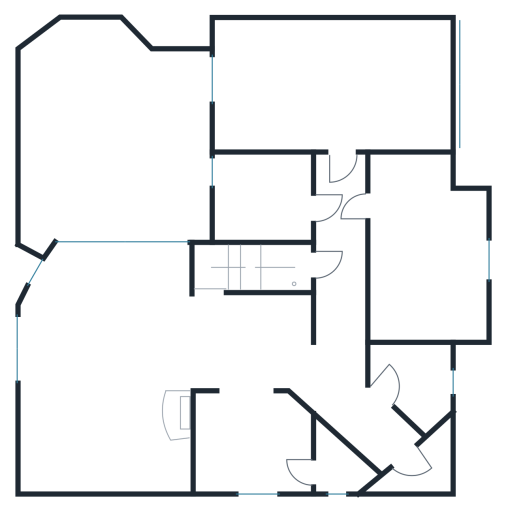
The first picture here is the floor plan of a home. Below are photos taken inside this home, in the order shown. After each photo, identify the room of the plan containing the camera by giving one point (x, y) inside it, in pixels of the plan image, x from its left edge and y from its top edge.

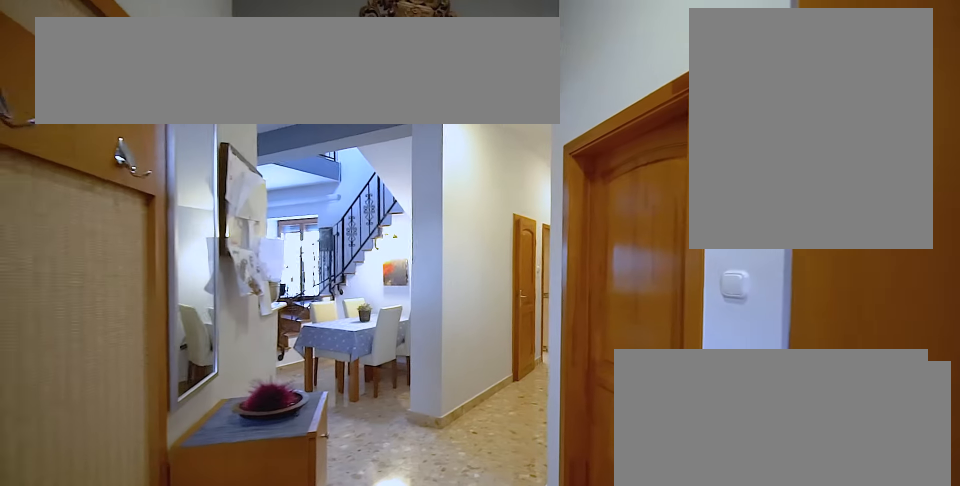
(365, 421)
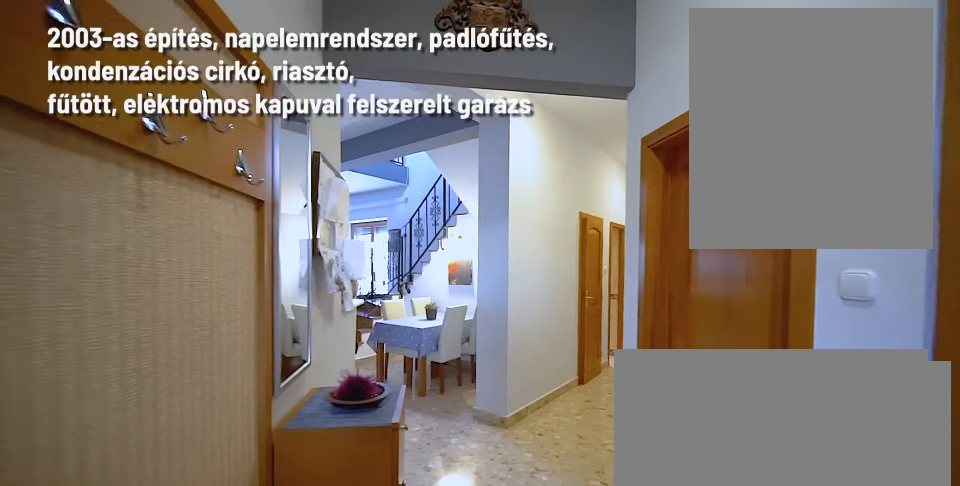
(365, 422)
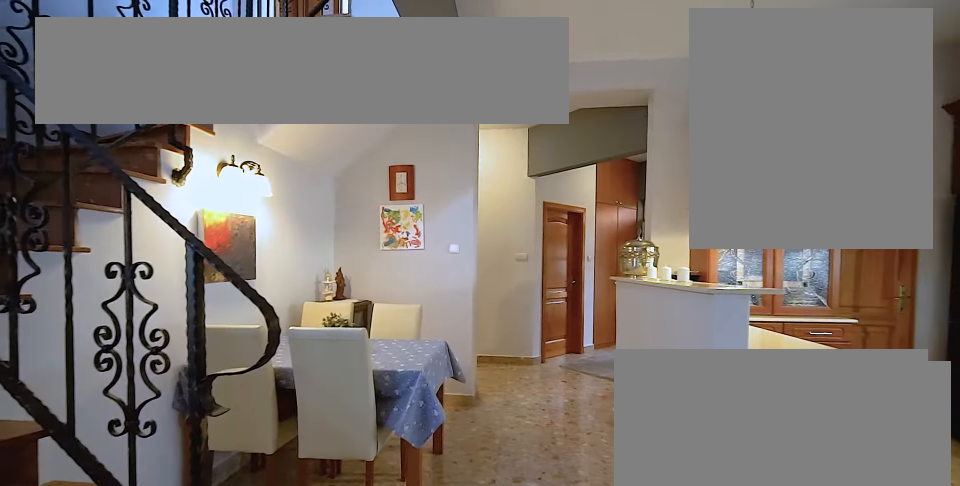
(253, 347)
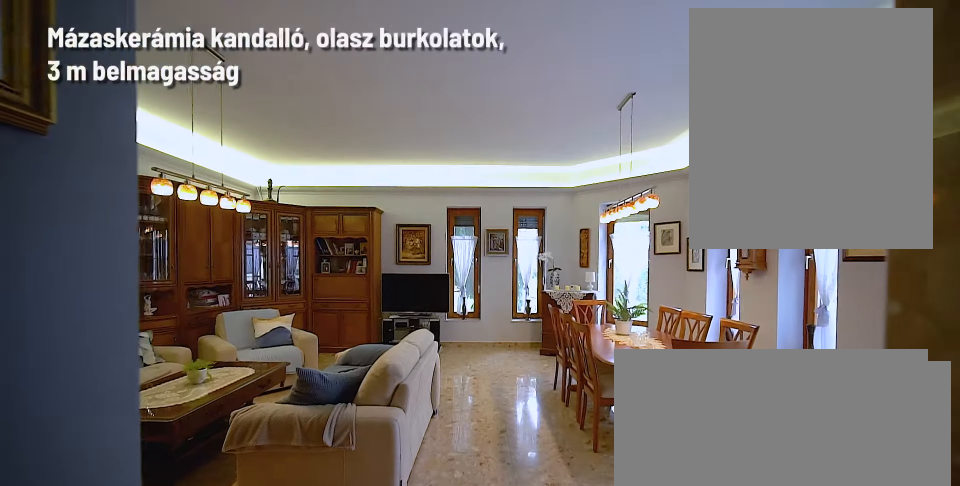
(105, 375)
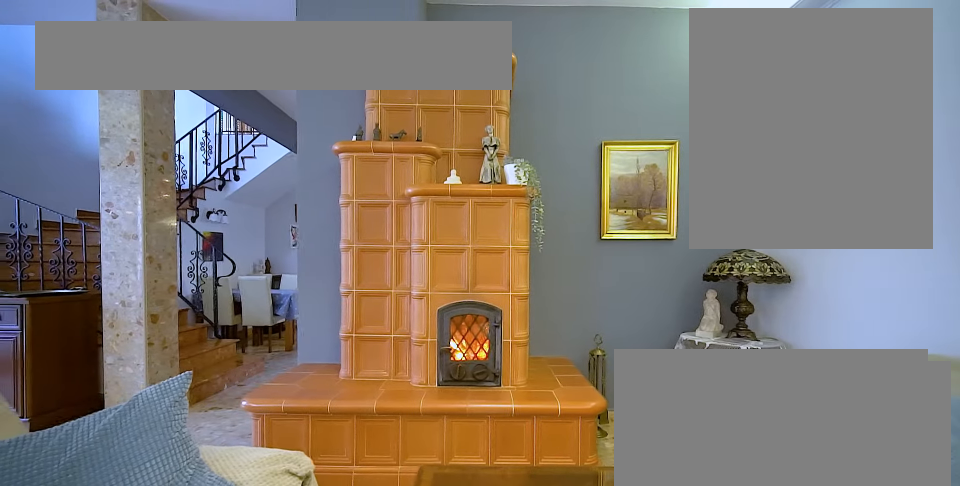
(106, 374)
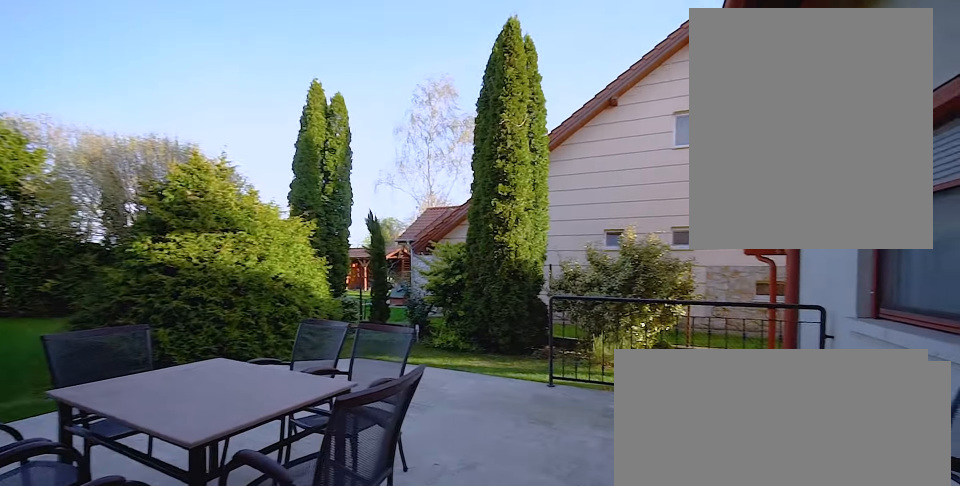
(115, 144)
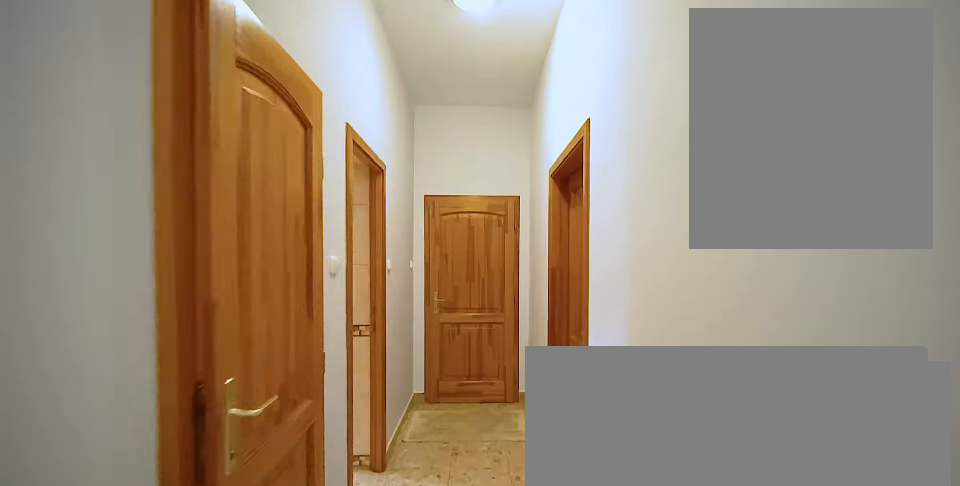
(341, 265)
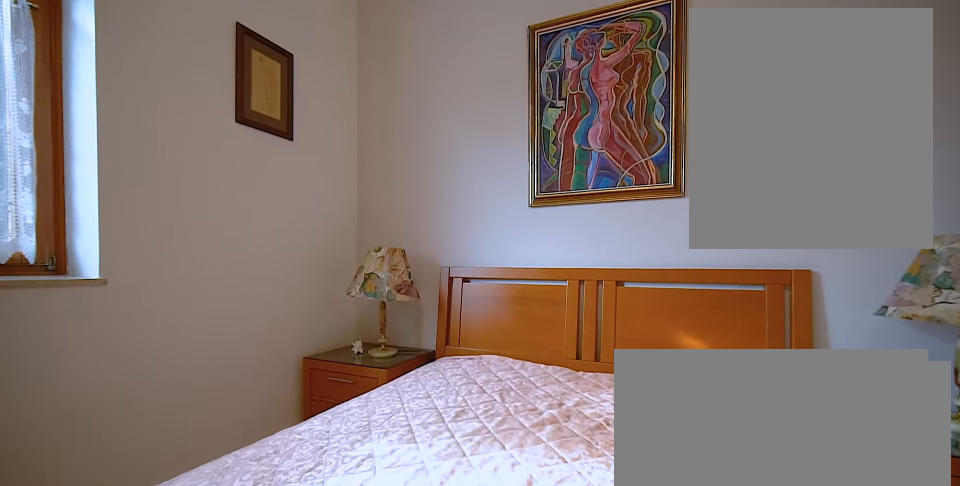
(429, 254)
